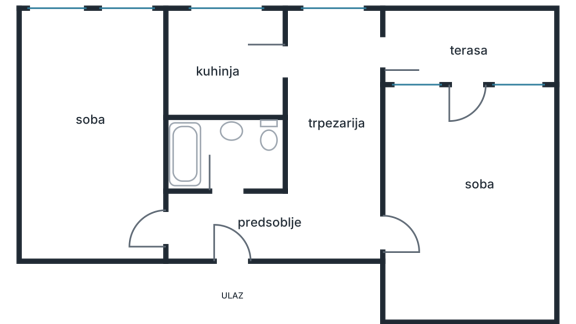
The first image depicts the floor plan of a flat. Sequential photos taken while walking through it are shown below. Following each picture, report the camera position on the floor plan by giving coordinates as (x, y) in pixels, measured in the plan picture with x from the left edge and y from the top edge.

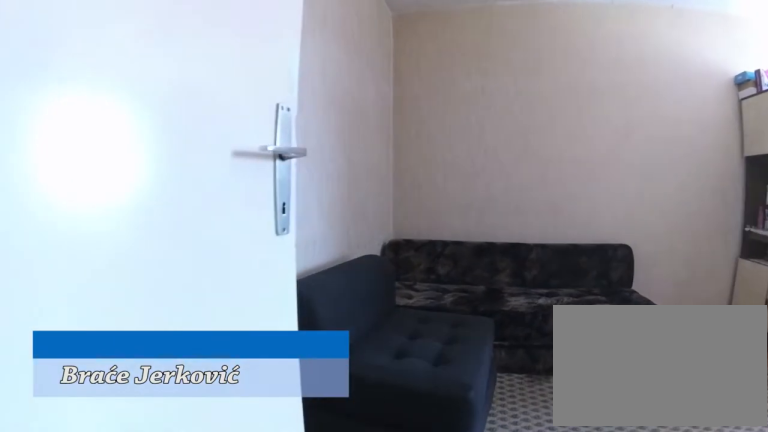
(175, 226)
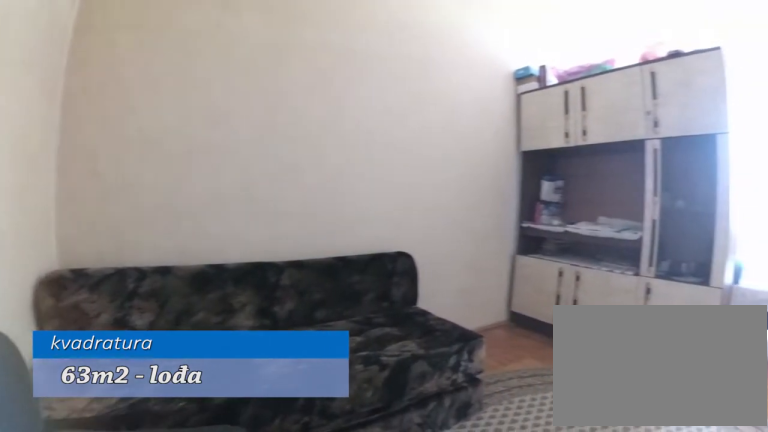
(148, 232)
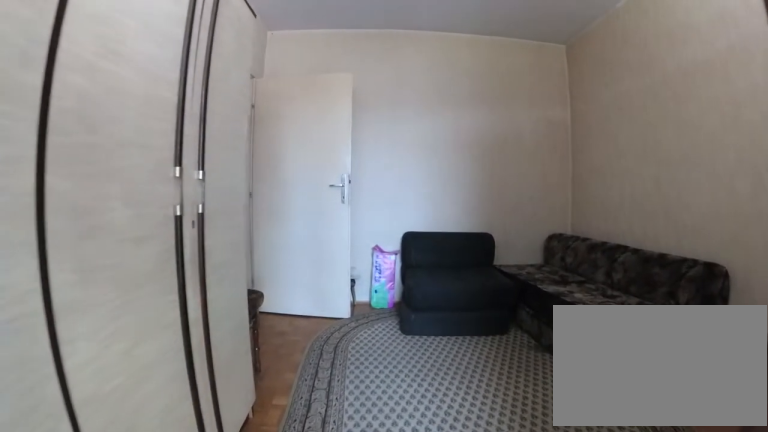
(131, 102)
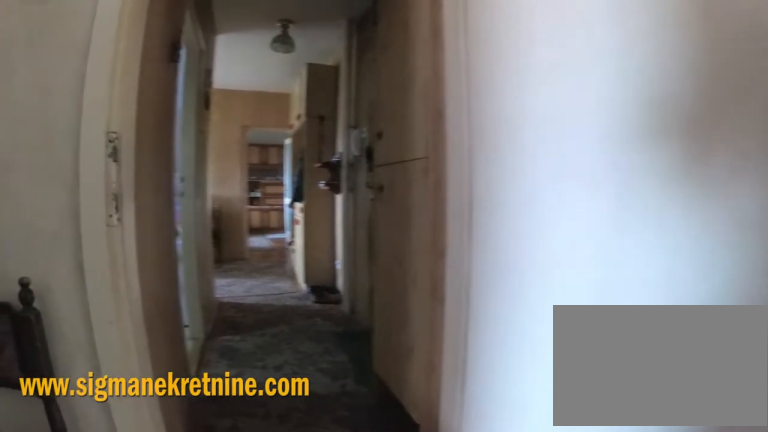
(131, 210)
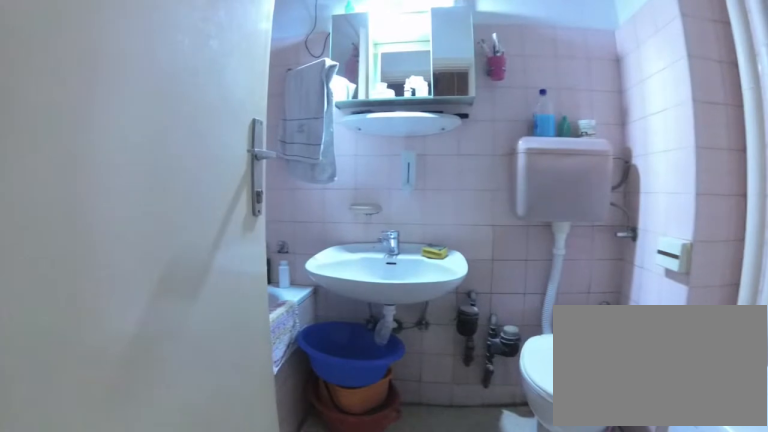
(222, 207)
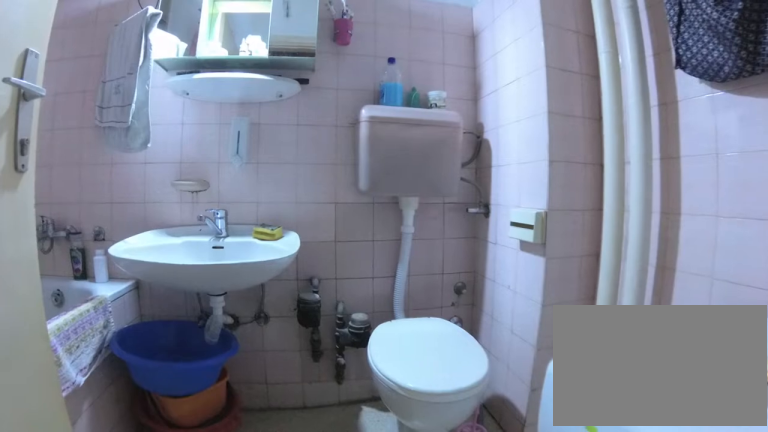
(222, 192)
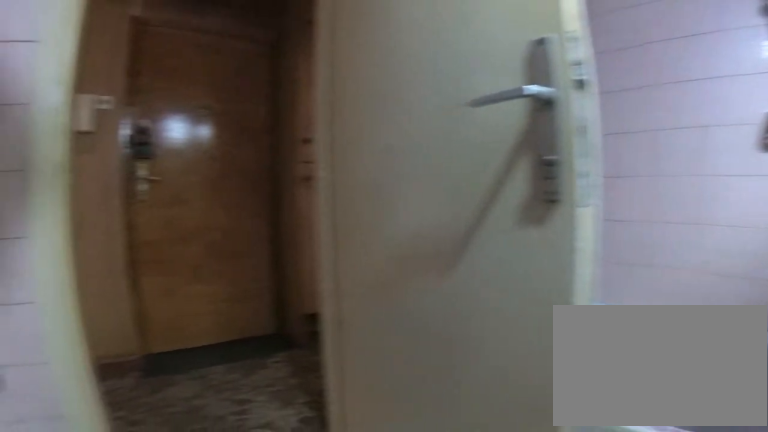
(233, 146)
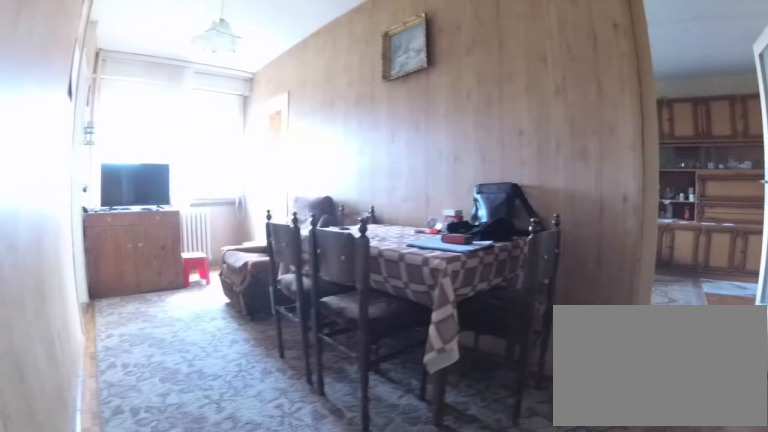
(293, 222)
